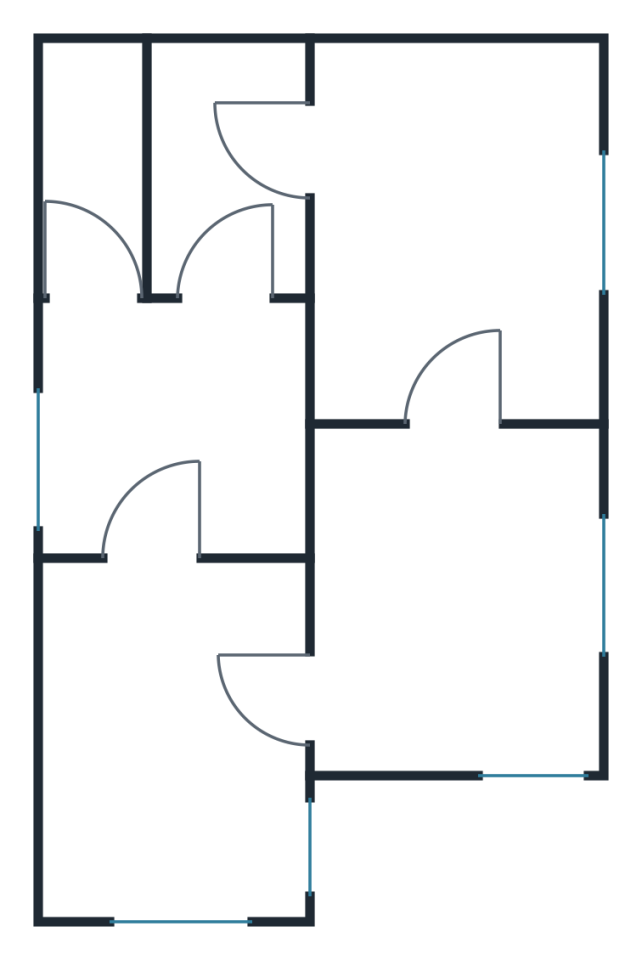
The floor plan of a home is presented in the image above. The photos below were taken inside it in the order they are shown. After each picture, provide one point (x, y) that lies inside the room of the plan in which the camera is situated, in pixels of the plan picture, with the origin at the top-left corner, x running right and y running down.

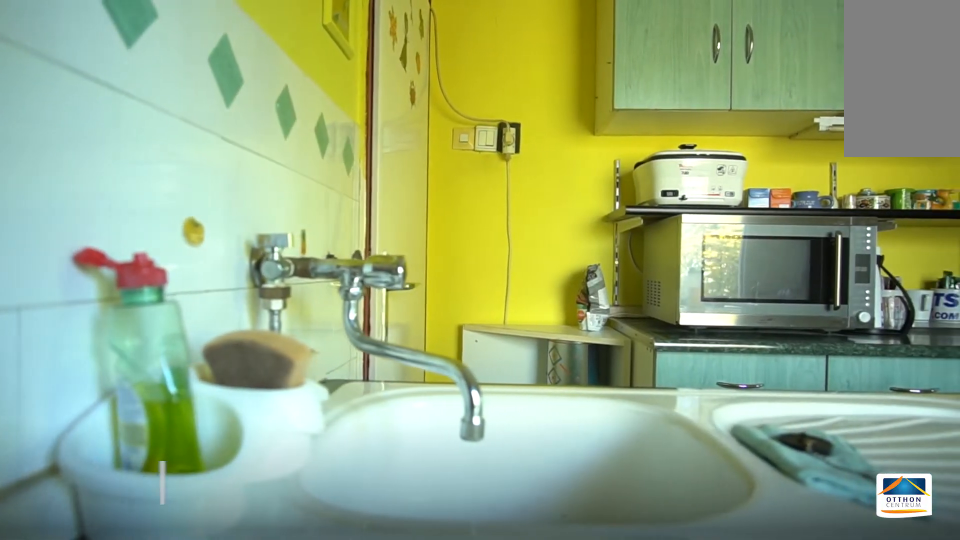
(175, 420)
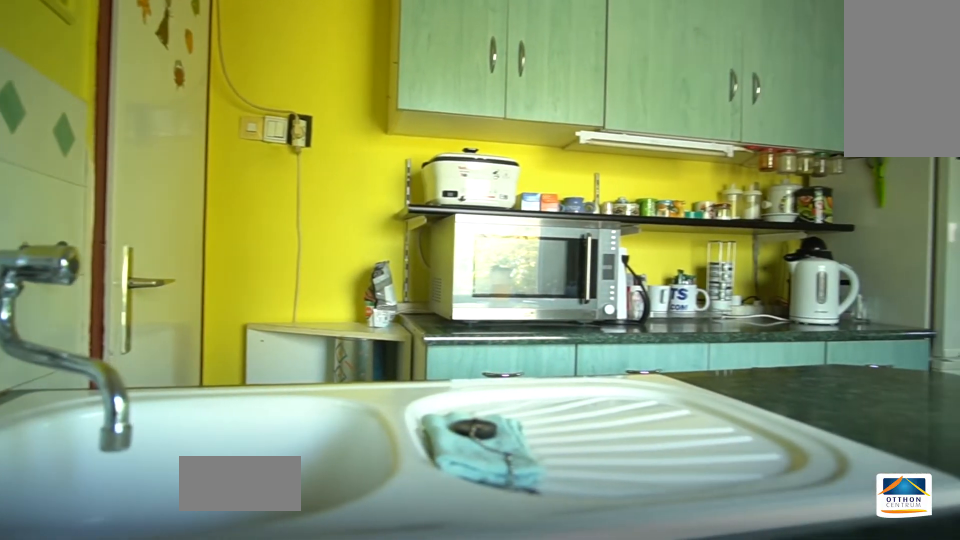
(173, 419)
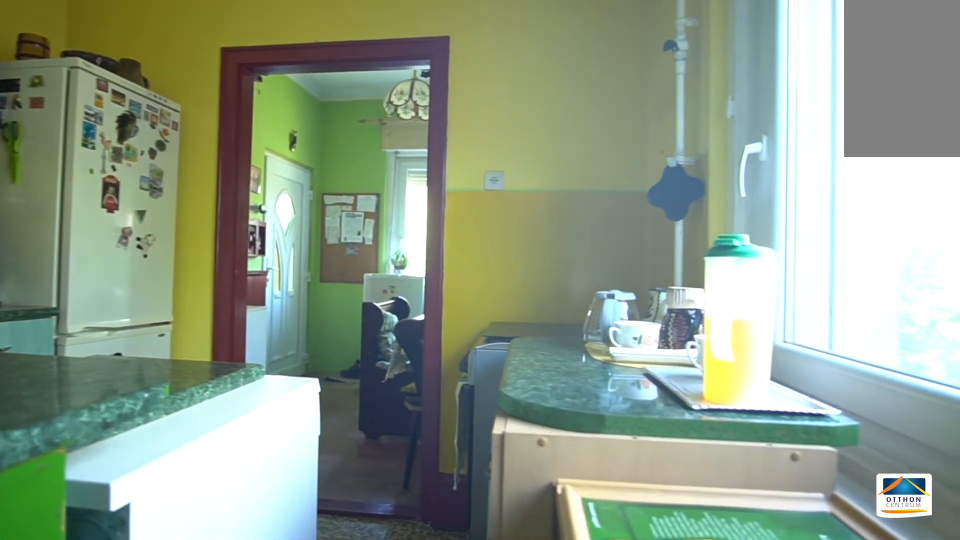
(175, 420)
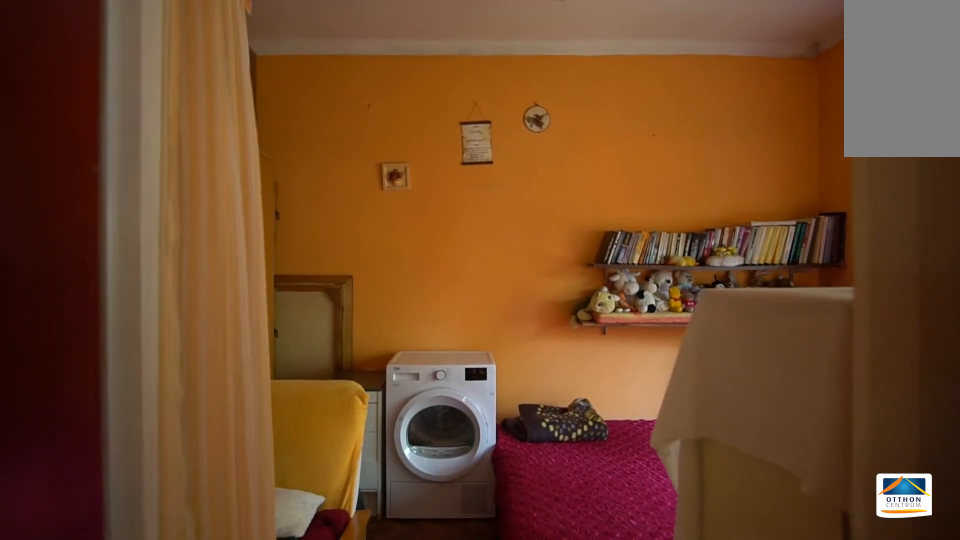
(460, 210)
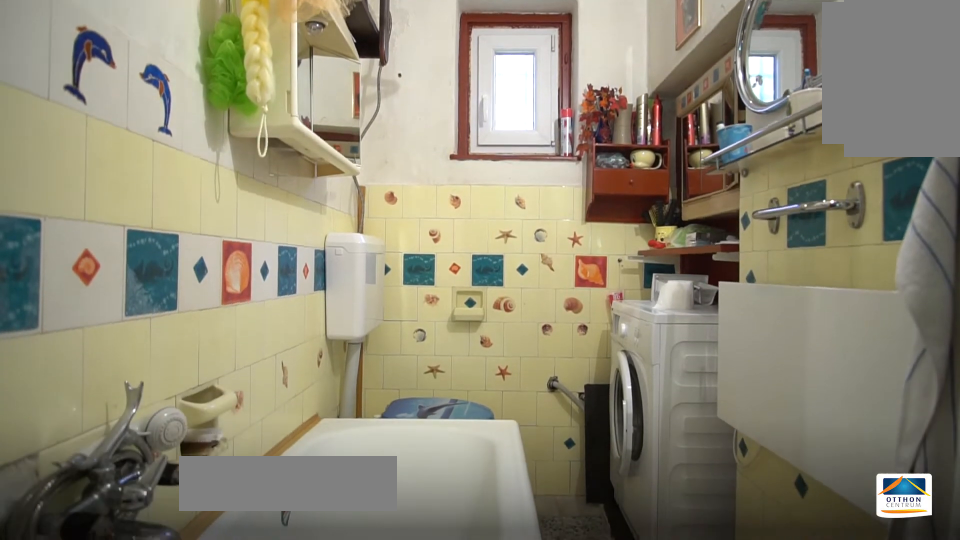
(234, 163)
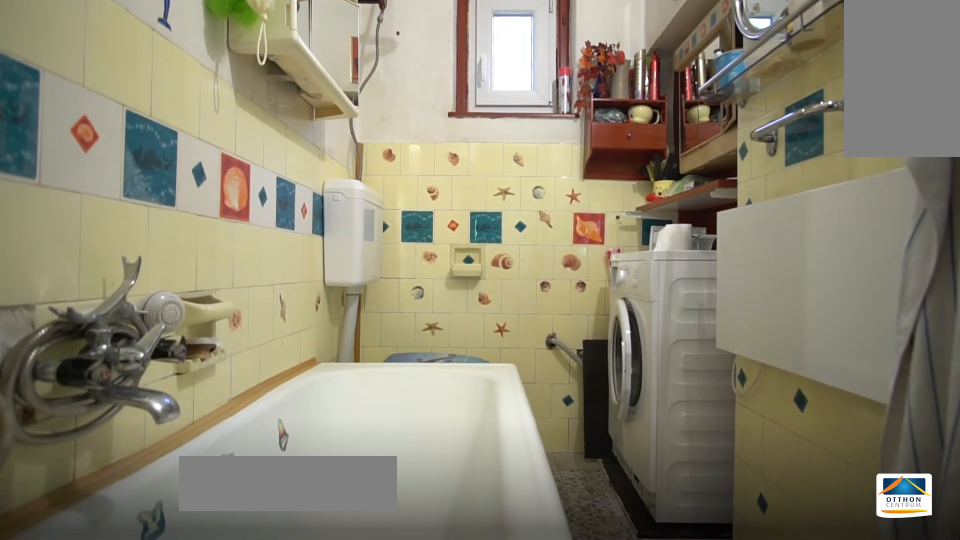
(233, 163)
